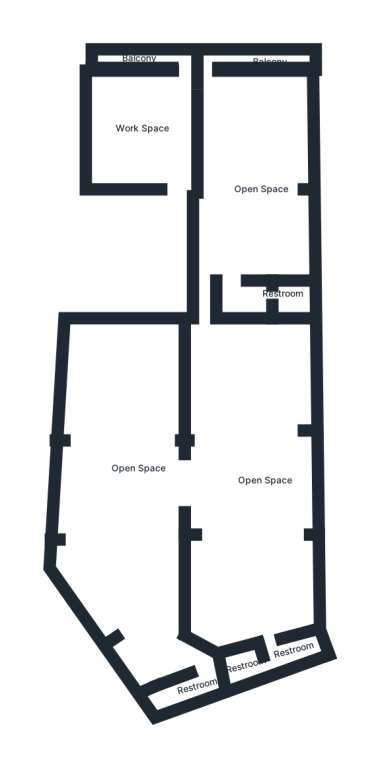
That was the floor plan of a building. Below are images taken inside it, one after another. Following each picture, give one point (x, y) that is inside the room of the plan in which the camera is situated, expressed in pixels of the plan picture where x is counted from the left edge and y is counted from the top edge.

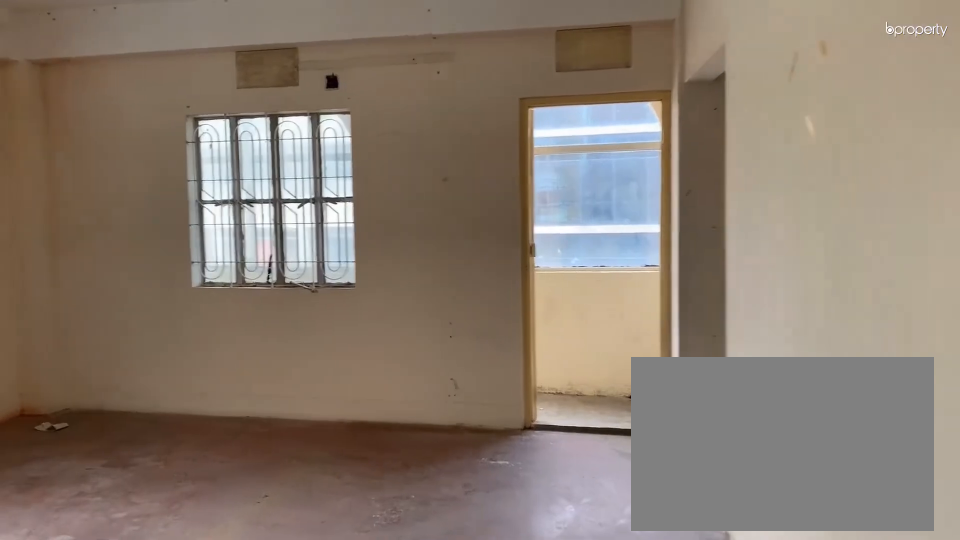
(151, 117)
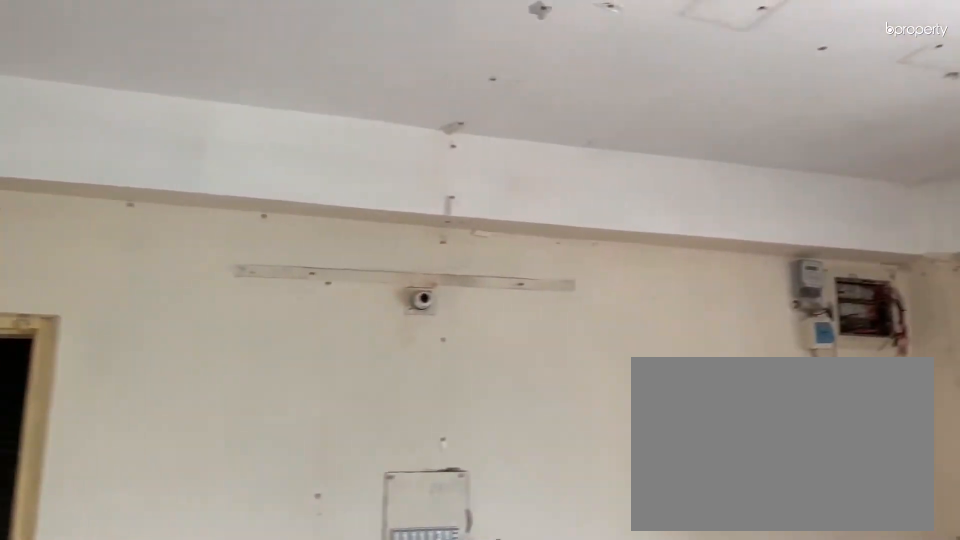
(151, 117)
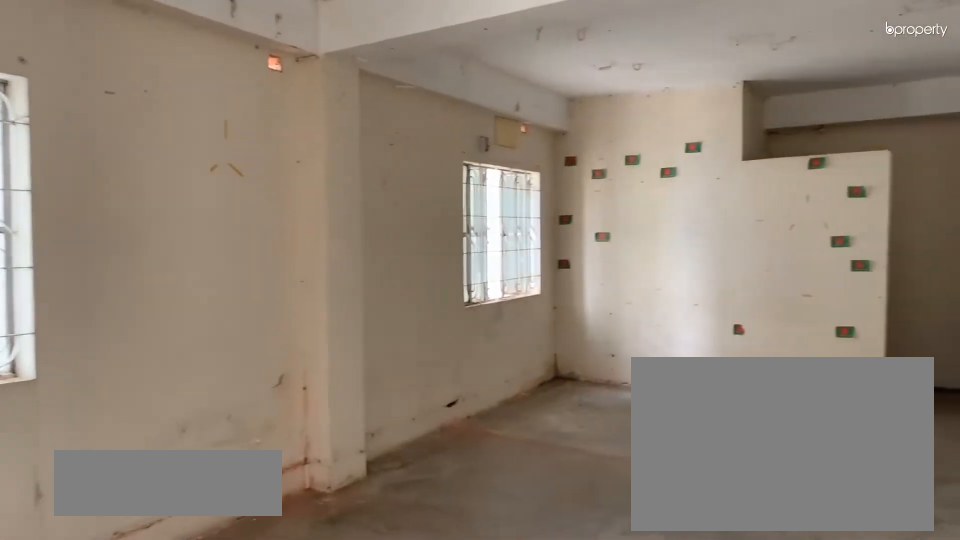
(262, 185)
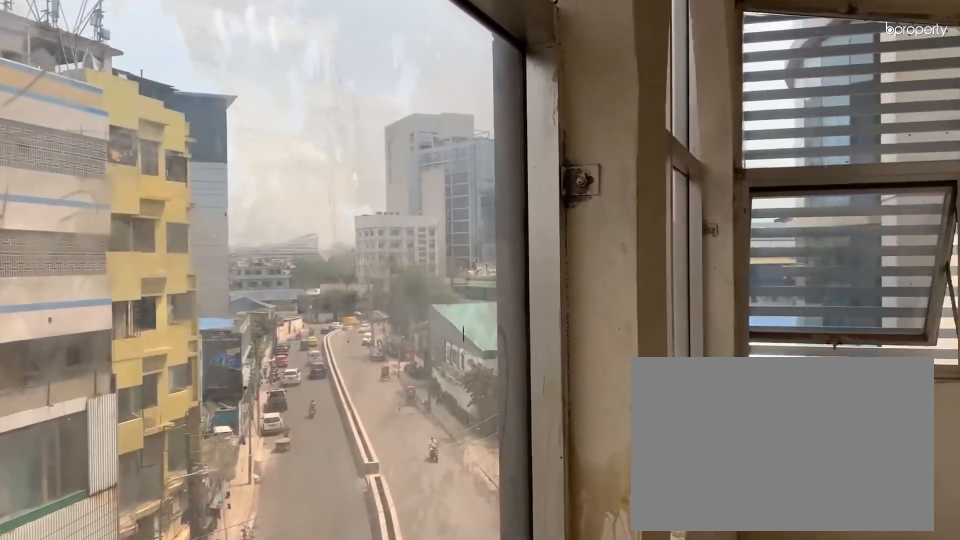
(238, 57)
